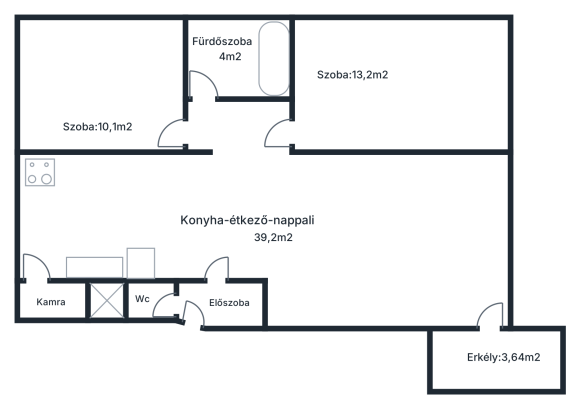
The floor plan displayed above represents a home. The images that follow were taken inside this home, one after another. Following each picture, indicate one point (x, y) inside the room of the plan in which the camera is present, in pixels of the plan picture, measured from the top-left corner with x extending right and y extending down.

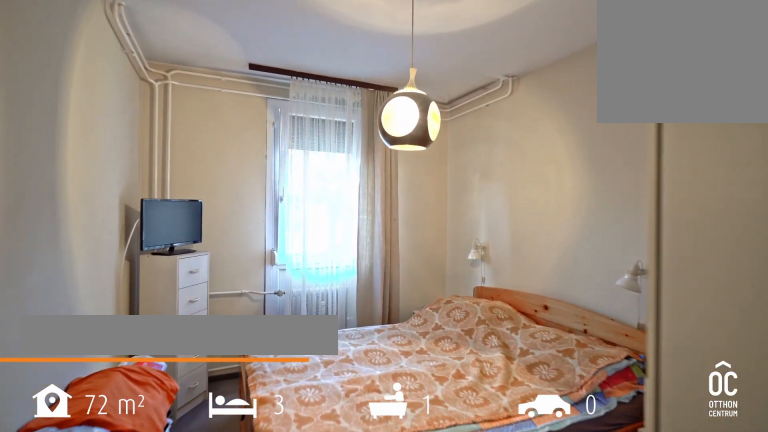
(110, 73)
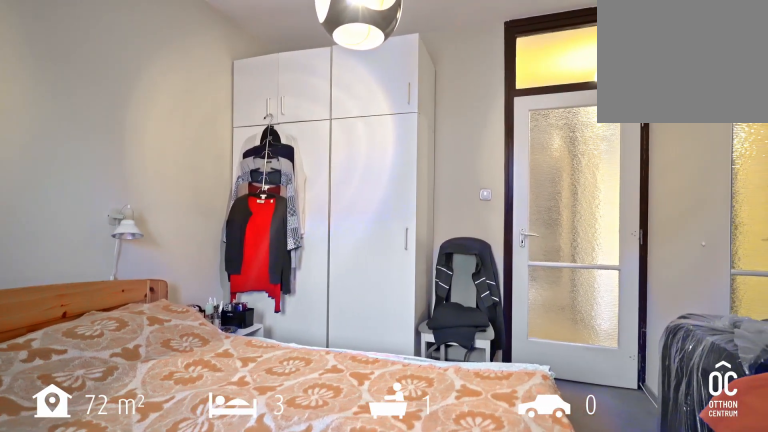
(110, 73)
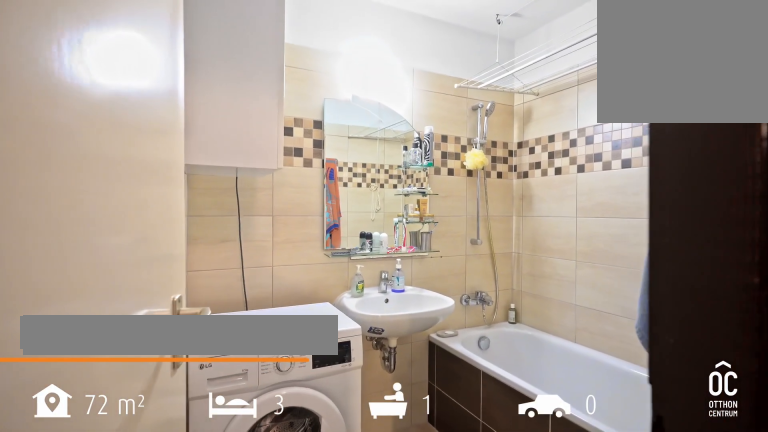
(238, 66)
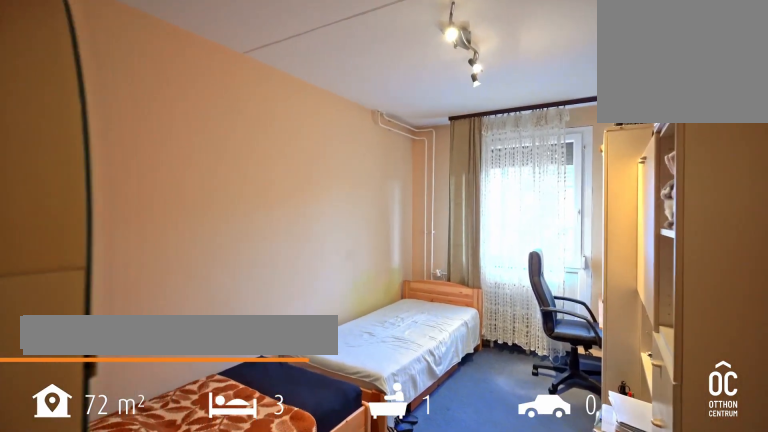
(361, 87)
